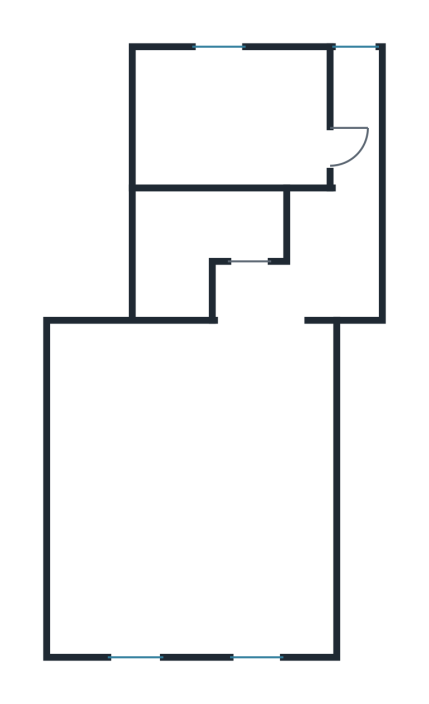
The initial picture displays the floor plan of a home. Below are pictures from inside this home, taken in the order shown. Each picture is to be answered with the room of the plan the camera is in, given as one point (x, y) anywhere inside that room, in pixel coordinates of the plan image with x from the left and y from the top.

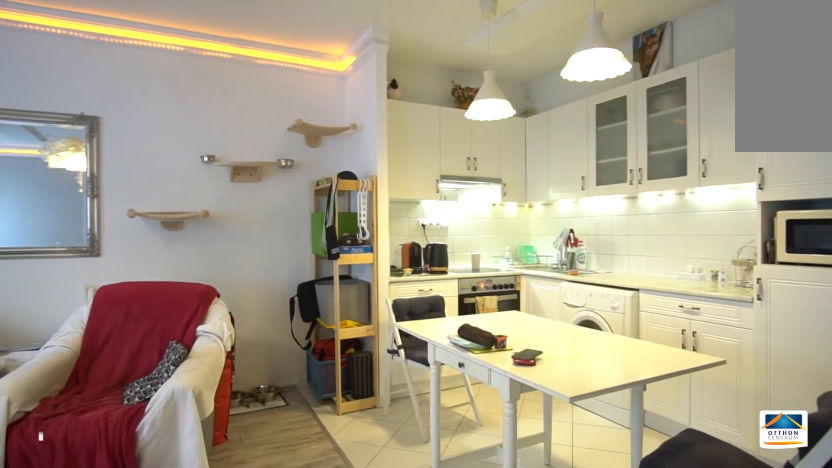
(199, 491)
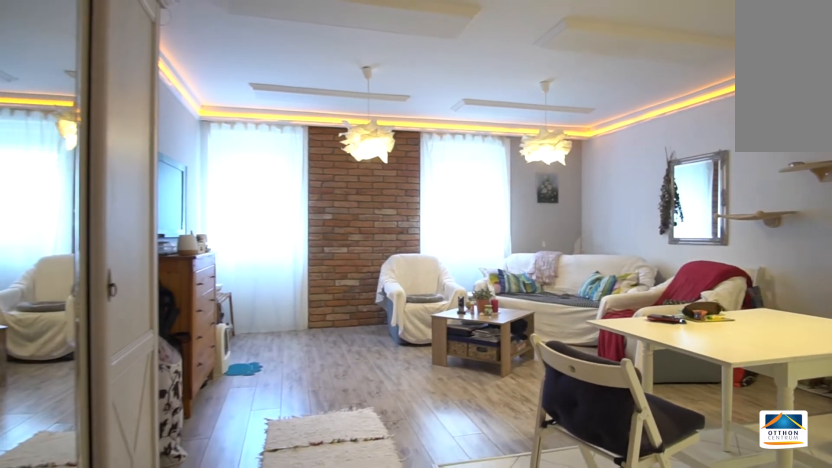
(199, 491)
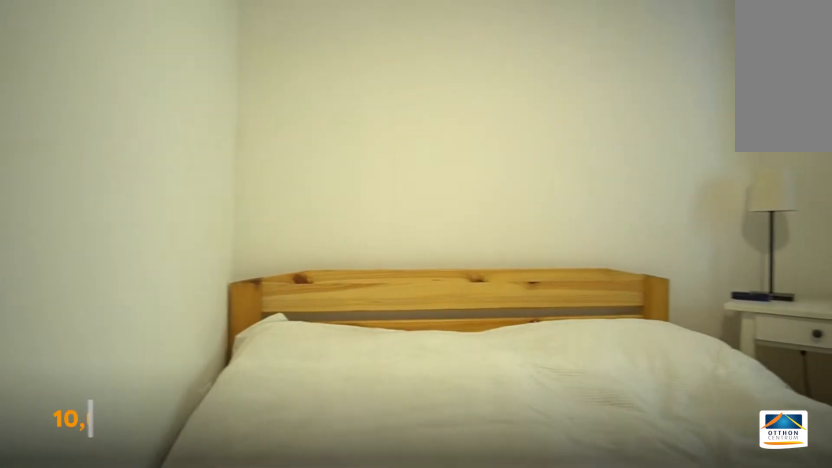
(220, 109)
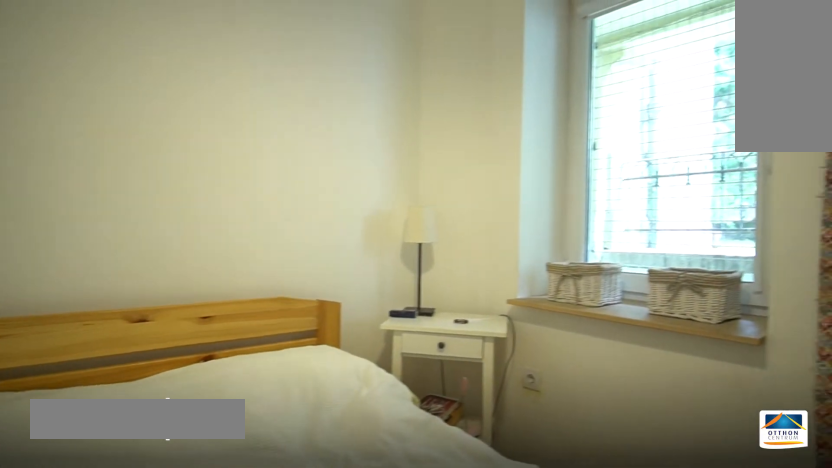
(220, 109)
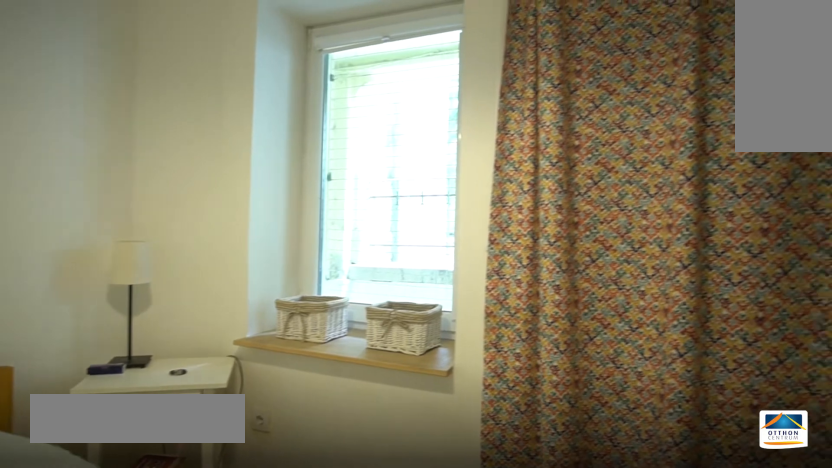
(219, 108)
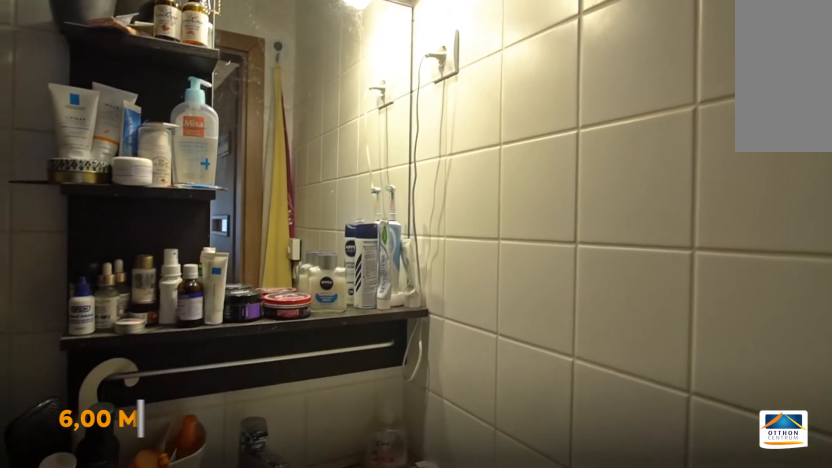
(211, 228)
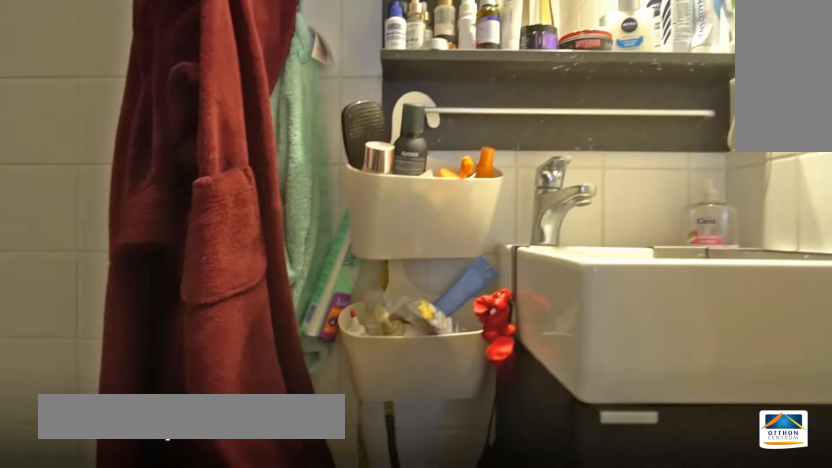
(211, 229)
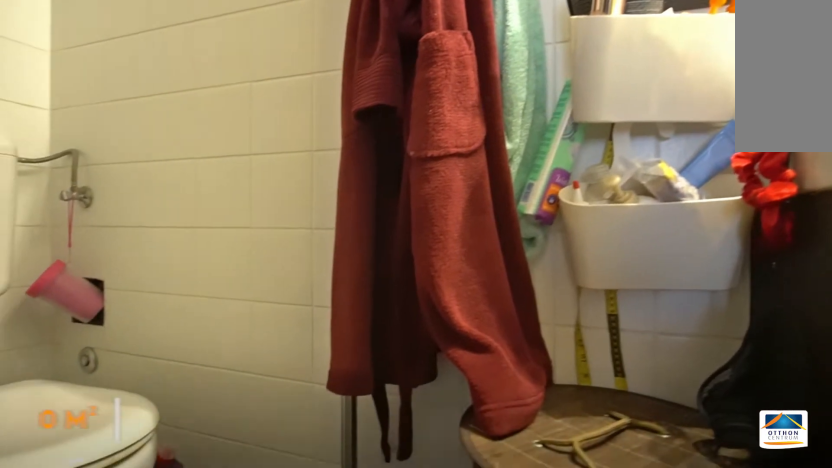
(211, 228)
